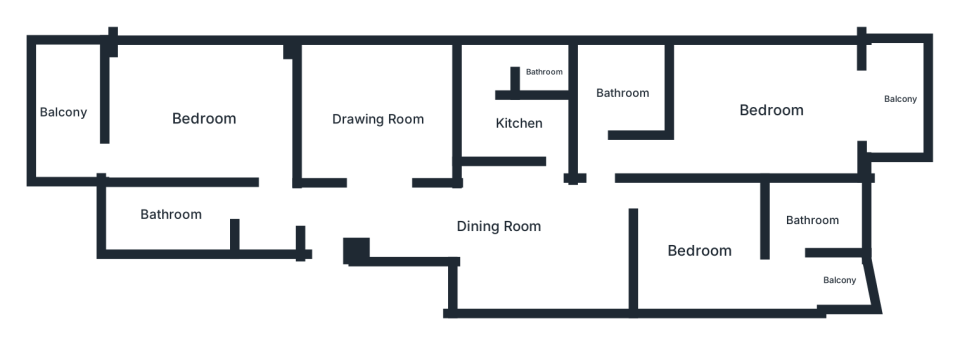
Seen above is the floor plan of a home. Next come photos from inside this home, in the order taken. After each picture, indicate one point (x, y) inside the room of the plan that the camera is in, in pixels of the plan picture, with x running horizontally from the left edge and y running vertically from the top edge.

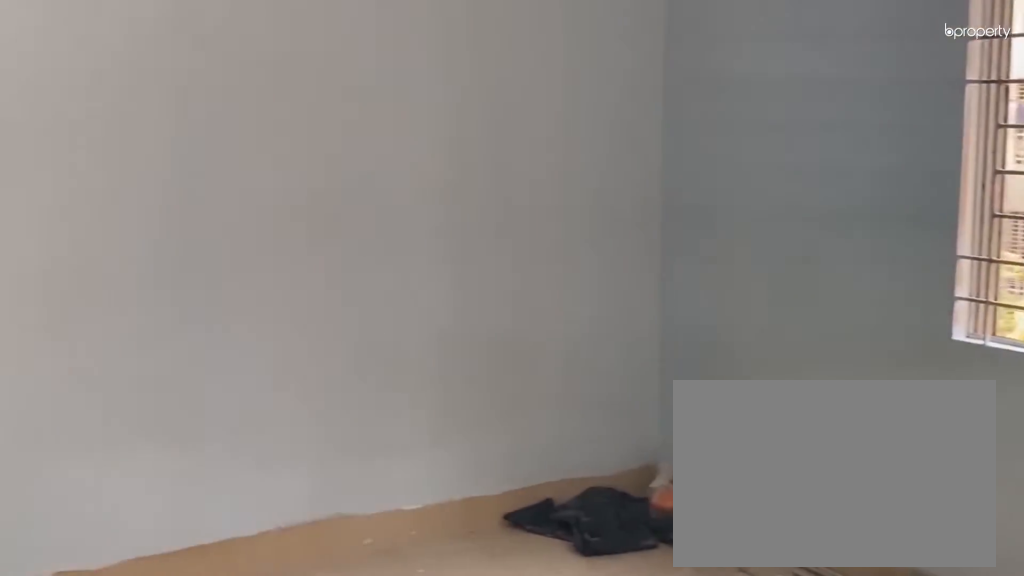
(769, 109)
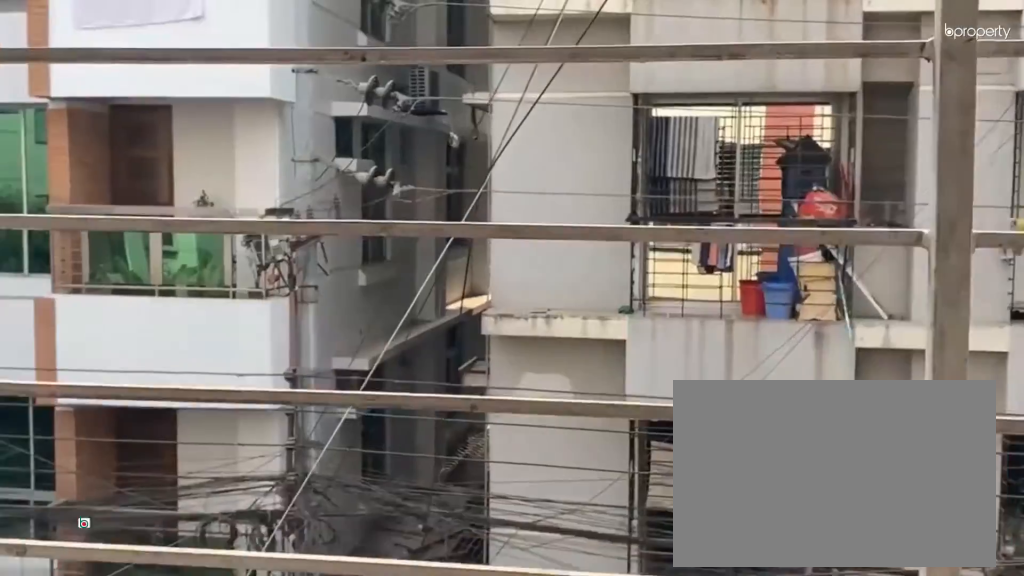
(898, 96)
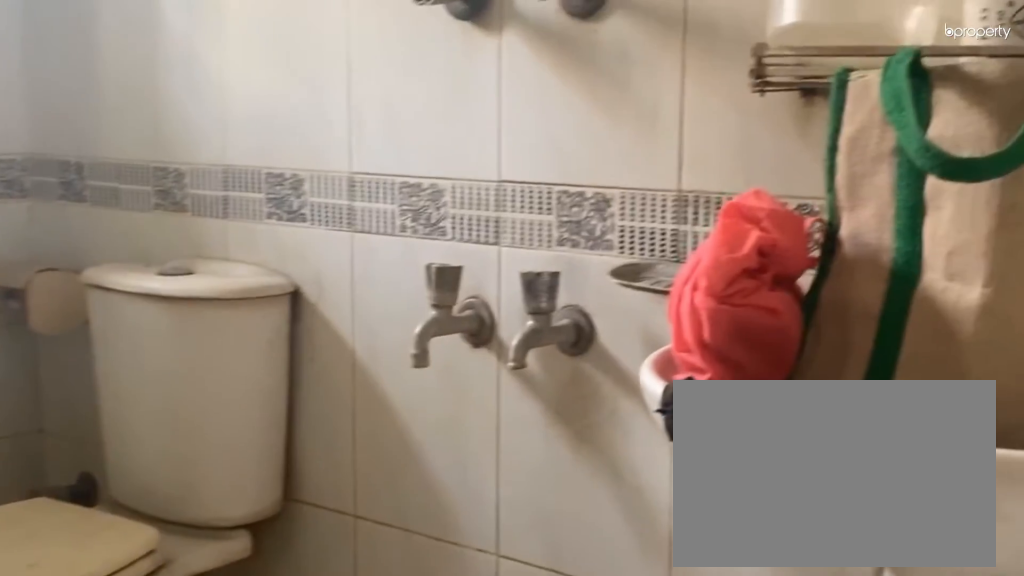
(623, 92)
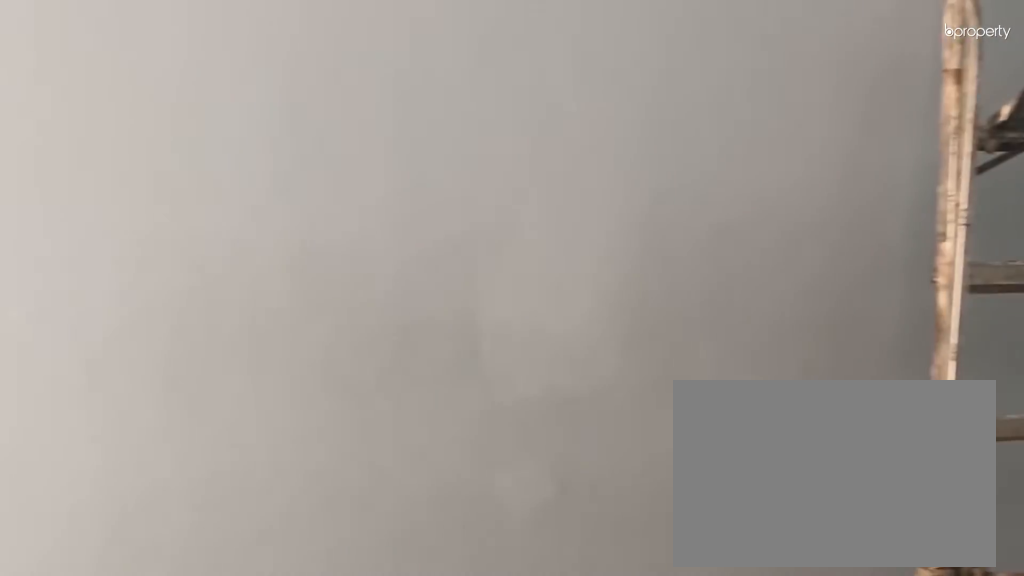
(701, 252)
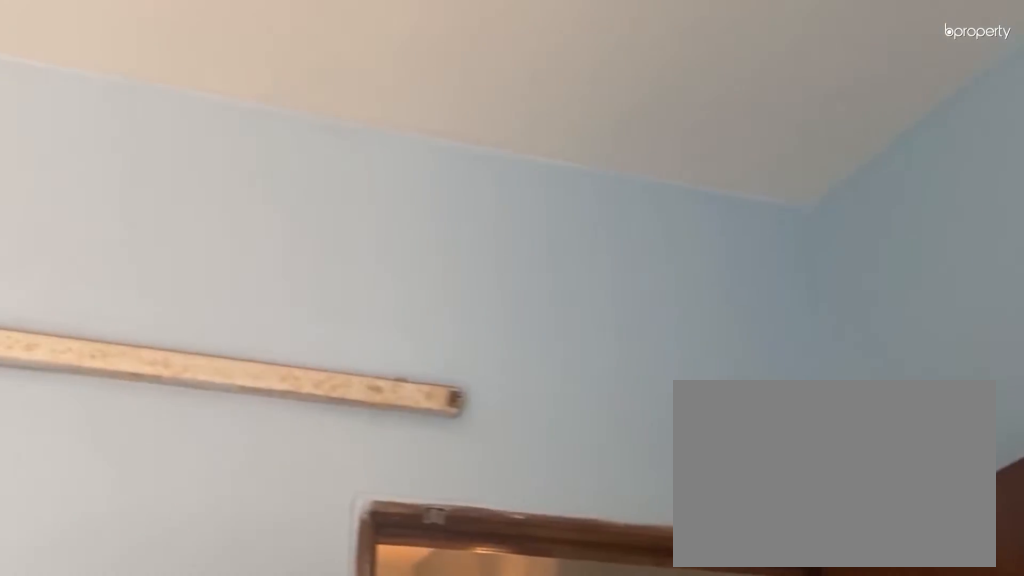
(701, 252)
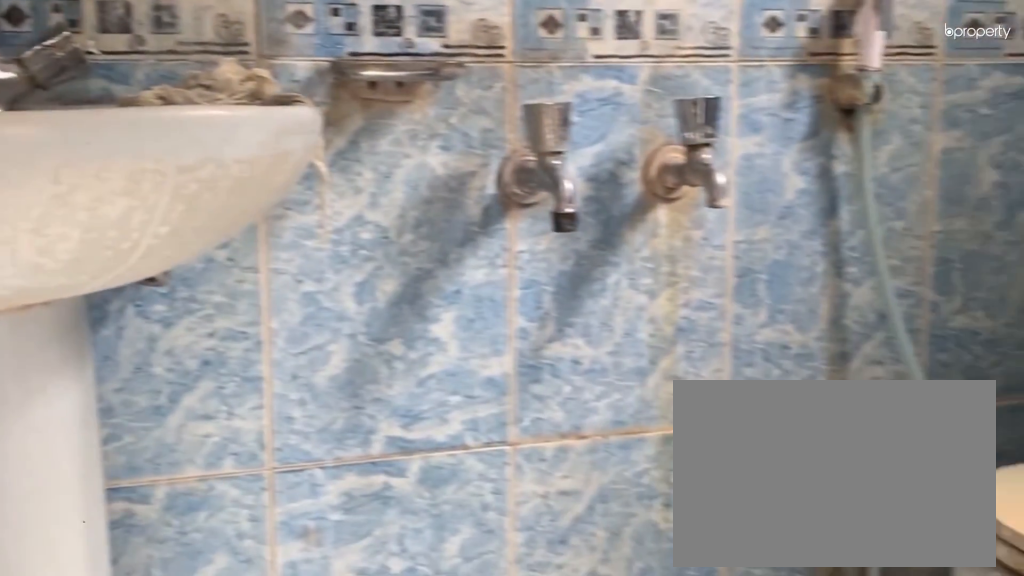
(813, 221)
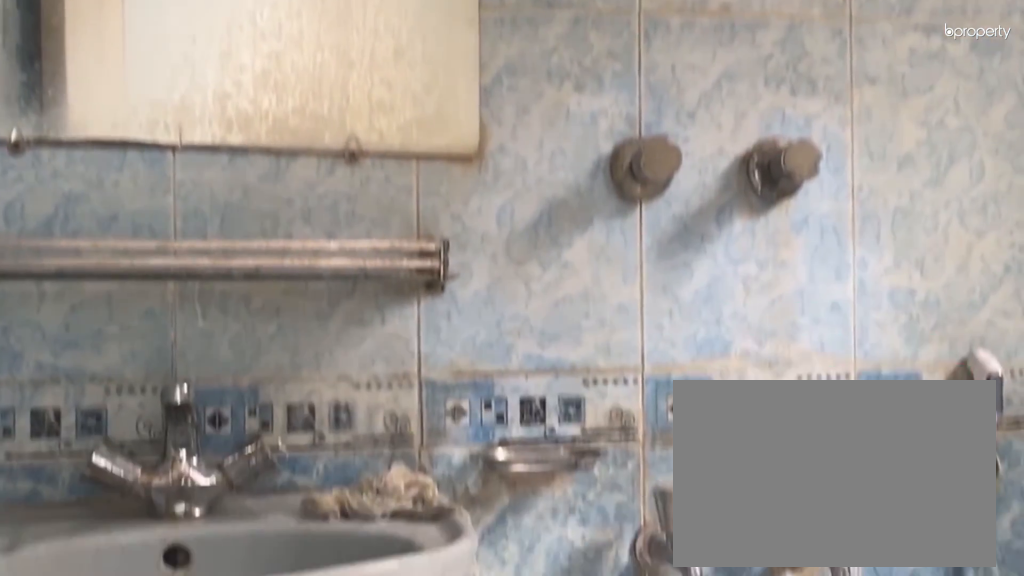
(813, 221)
